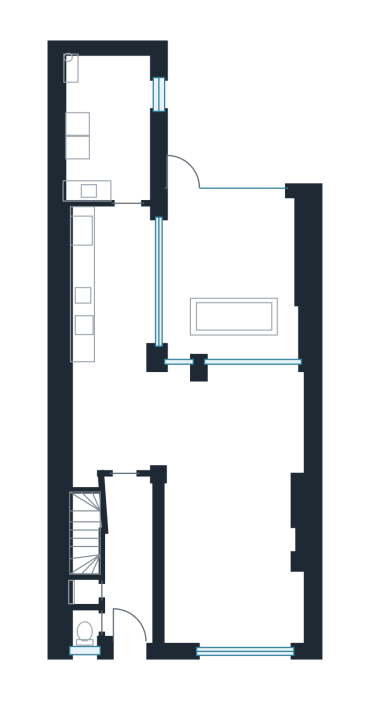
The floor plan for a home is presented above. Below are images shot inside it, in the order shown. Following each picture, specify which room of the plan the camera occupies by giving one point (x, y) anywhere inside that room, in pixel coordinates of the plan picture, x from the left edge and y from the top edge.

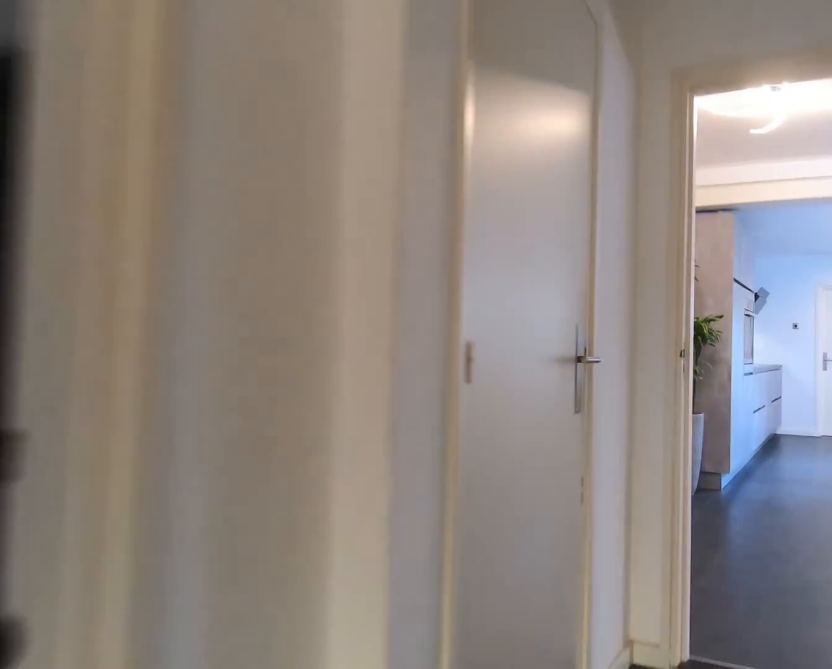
(129, 558)
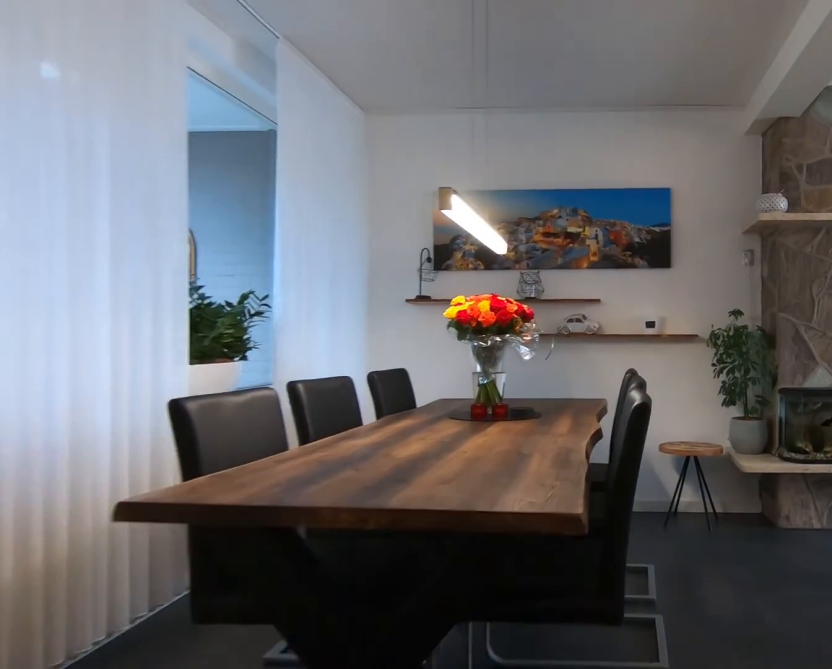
(187, 419)
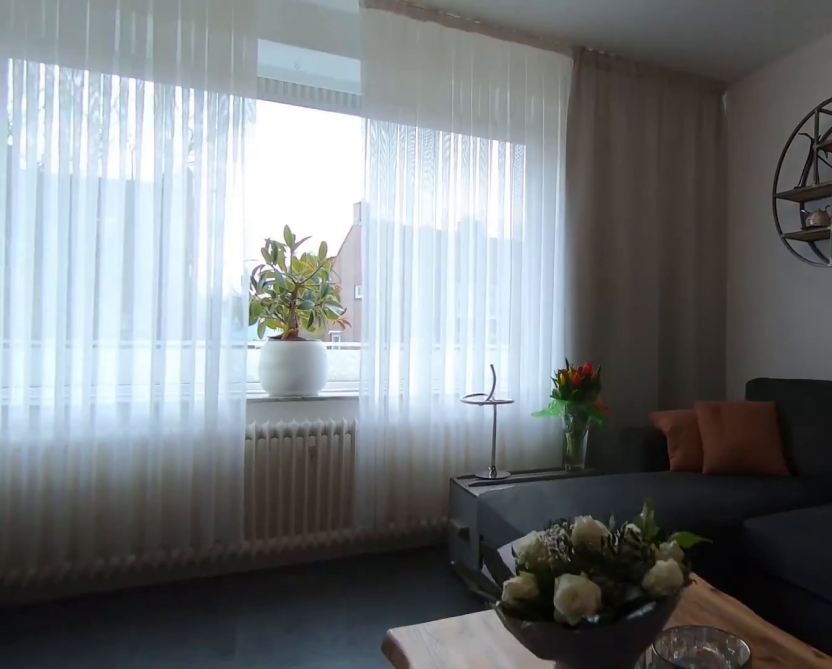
(230, 562)
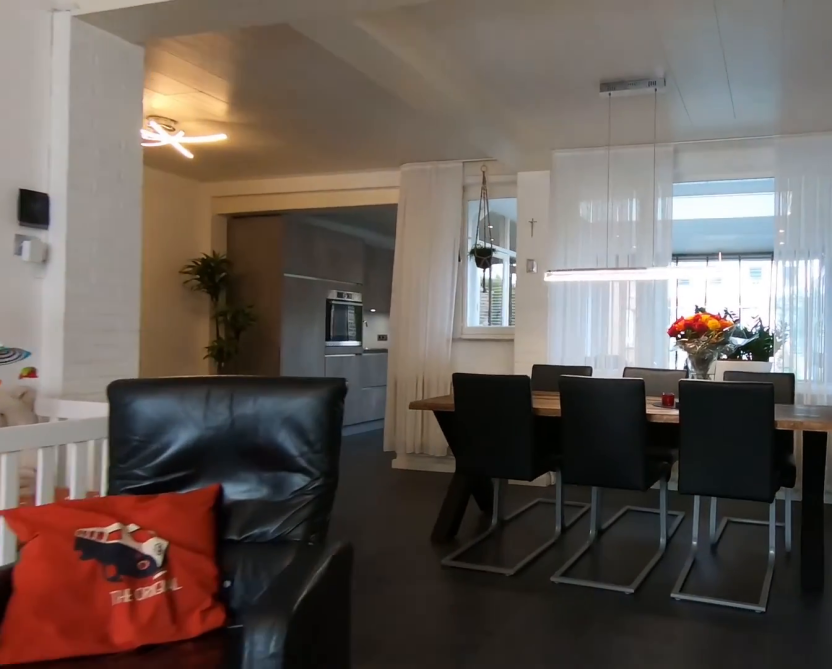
(230, 562)
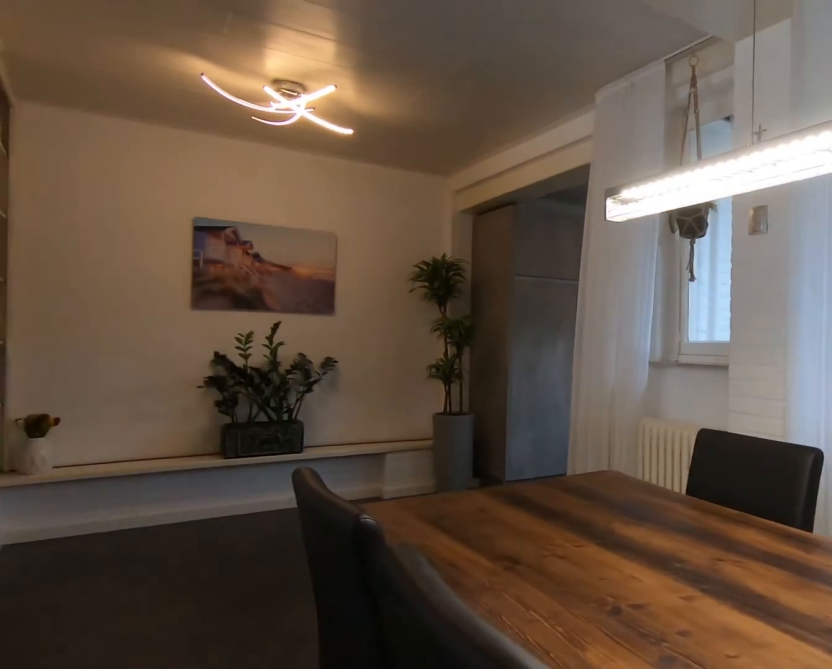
(187, 419)
